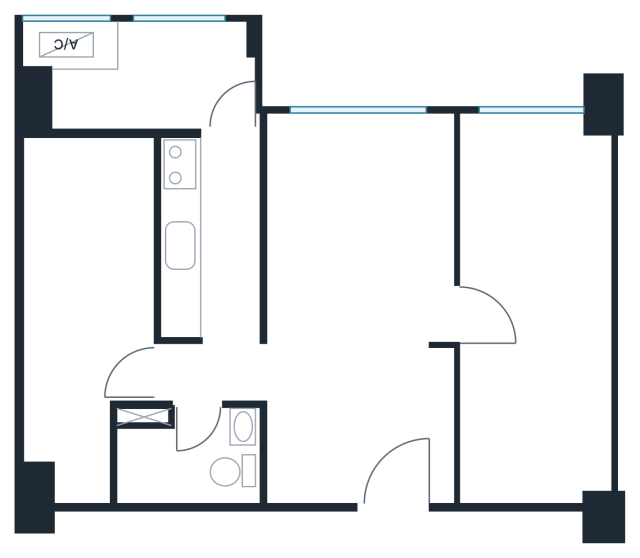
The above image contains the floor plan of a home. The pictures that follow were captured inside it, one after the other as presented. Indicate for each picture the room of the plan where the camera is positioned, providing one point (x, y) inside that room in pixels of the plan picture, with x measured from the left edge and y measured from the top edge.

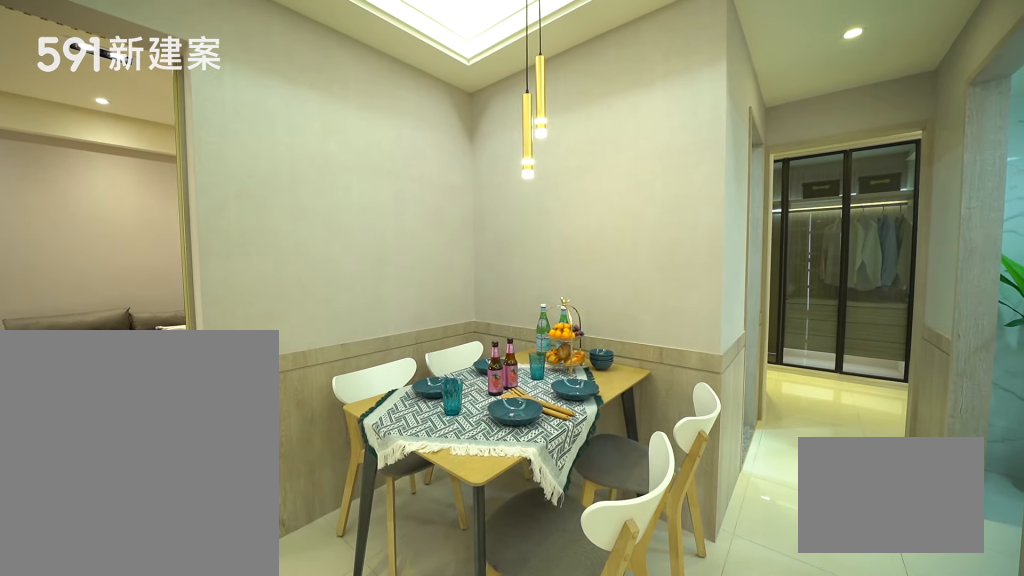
(324, 426)
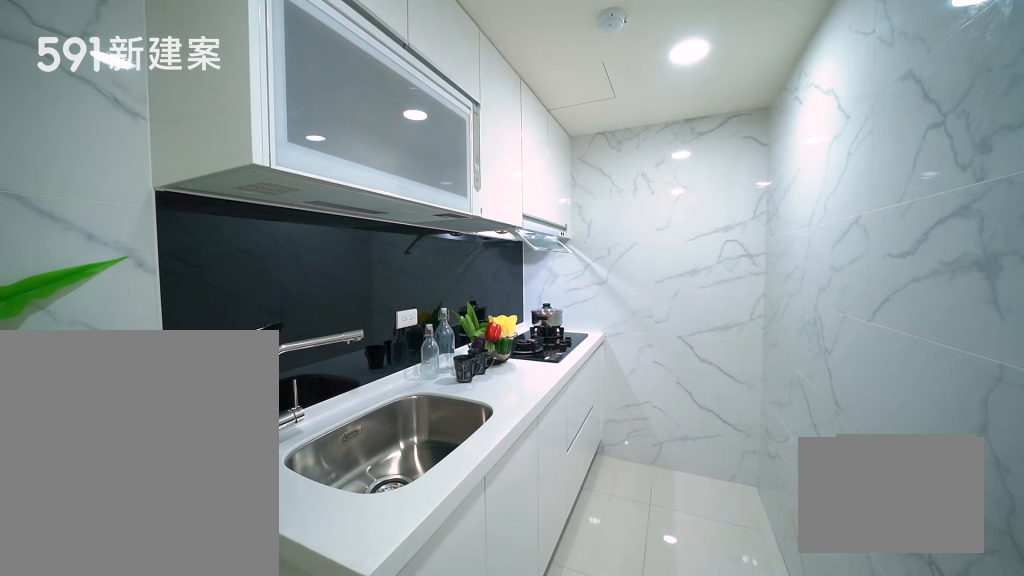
(208, 232)
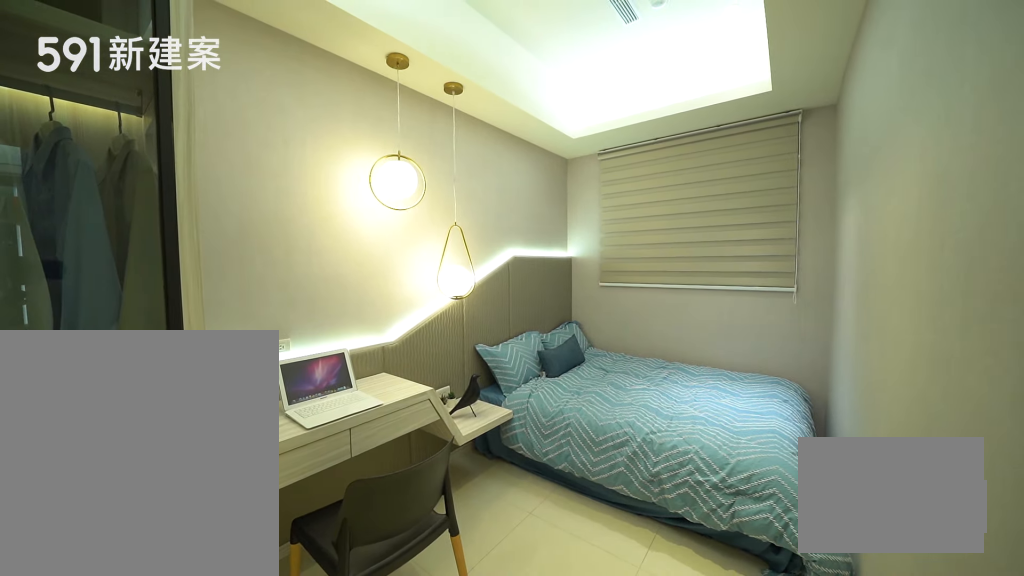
(83, 300)
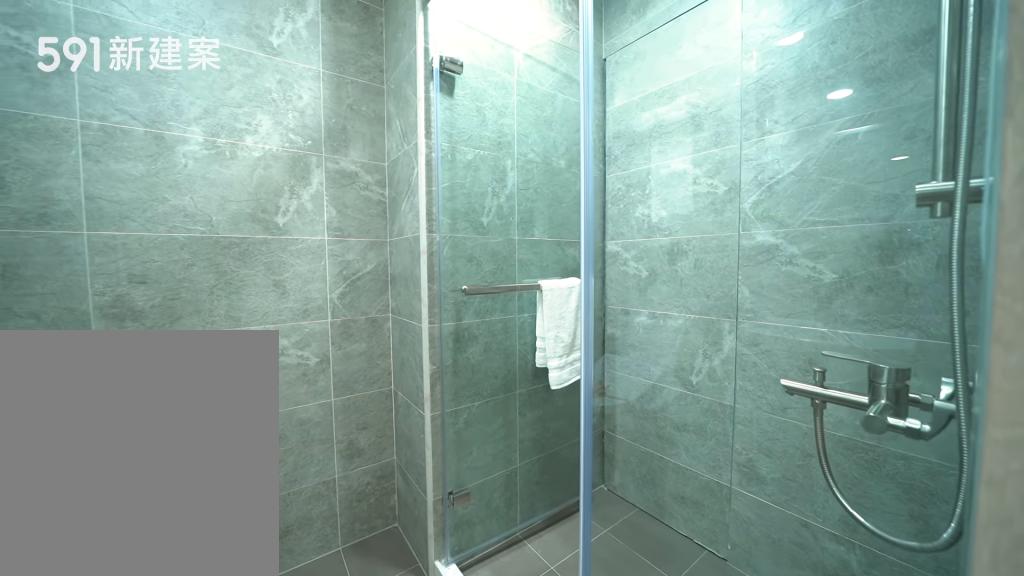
(189, 457)
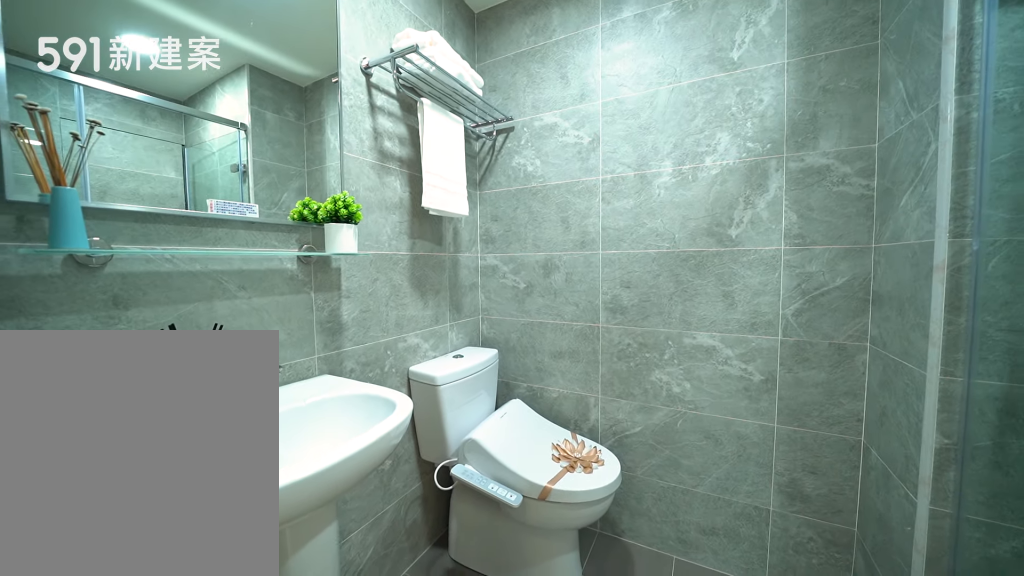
(189, 457)
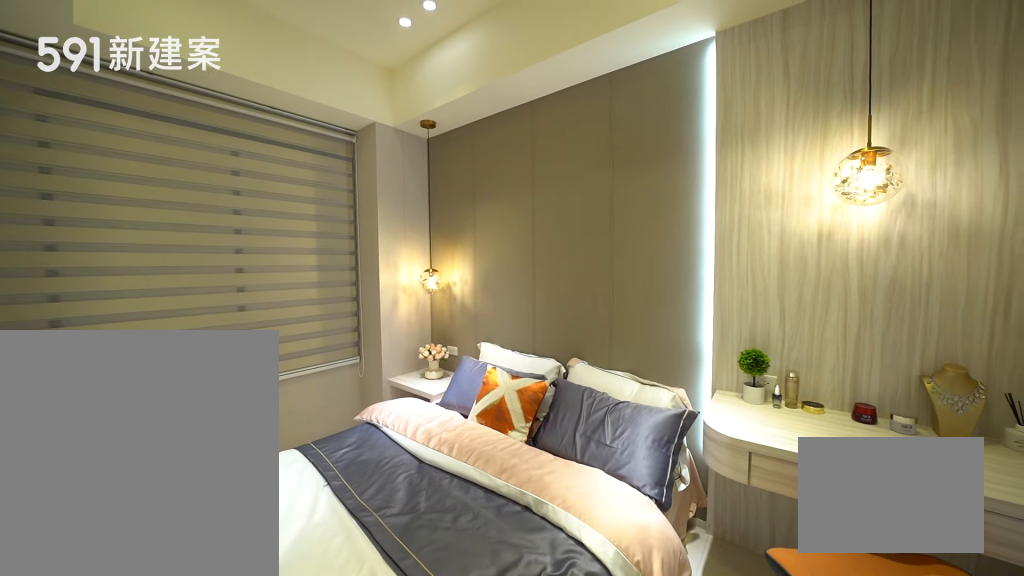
(540, 309)
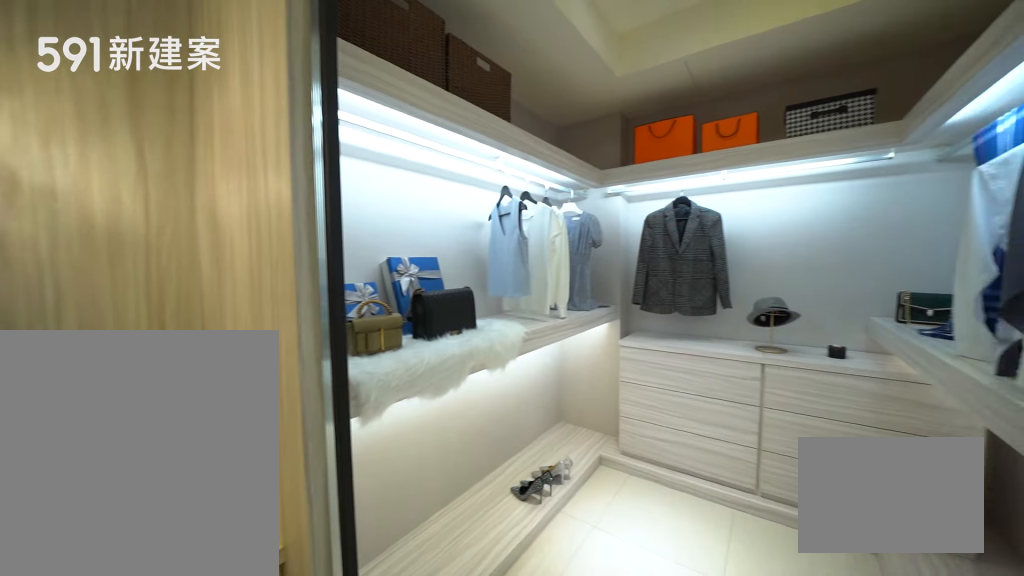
(540, 309)
